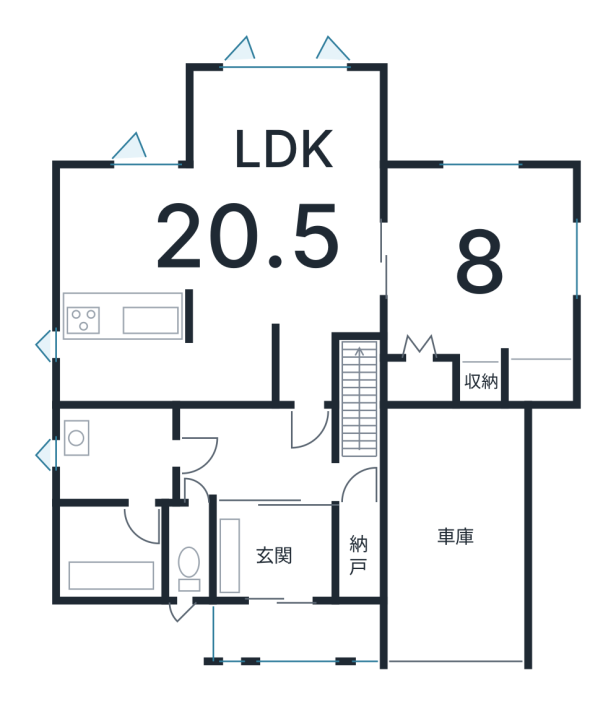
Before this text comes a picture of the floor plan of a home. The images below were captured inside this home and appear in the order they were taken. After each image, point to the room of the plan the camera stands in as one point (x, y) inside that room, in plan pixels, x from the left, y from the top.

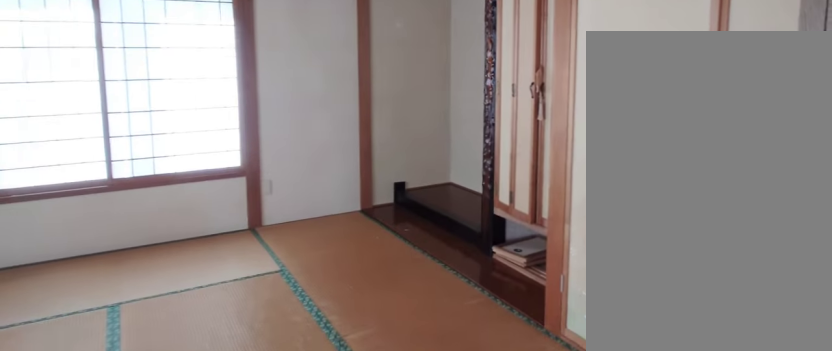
(483, 263)
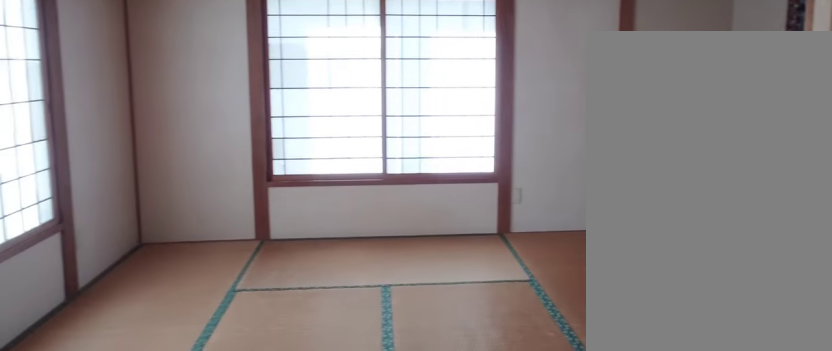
(483, 263)
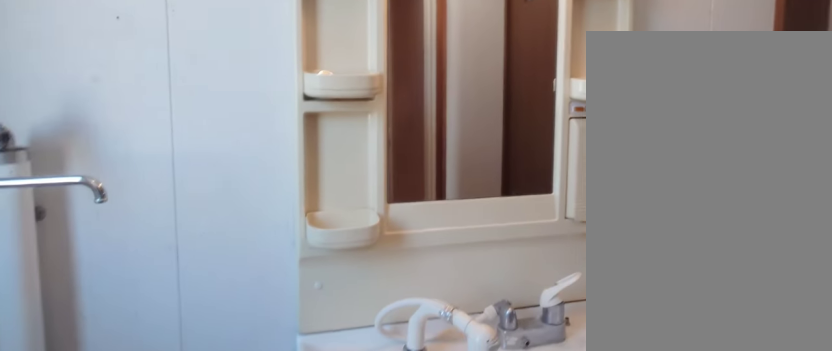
(118, 451)
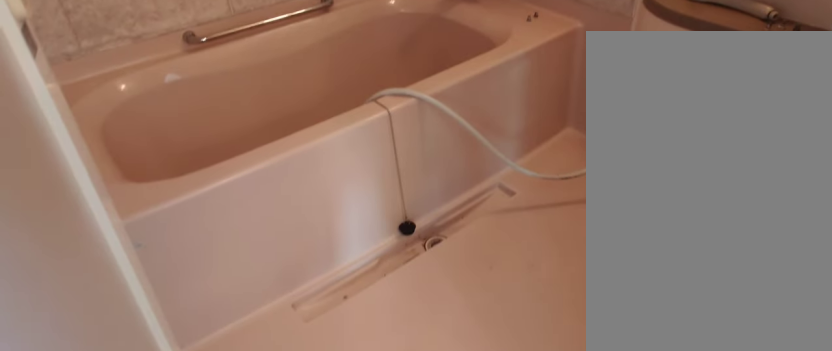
(103, 553)
